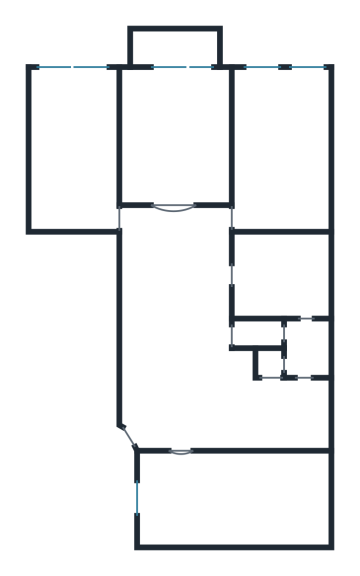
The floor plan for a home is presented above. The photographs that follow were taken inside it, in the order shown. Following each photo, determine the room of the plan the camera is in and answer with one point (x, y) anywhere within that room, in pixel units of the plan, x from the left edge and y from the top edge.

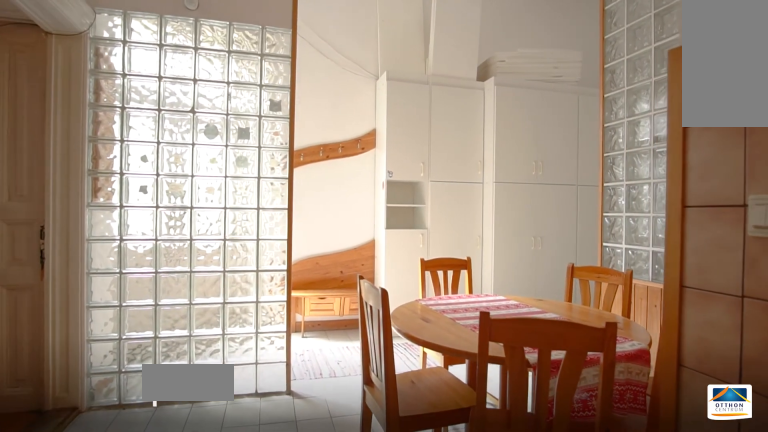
(230, 404)
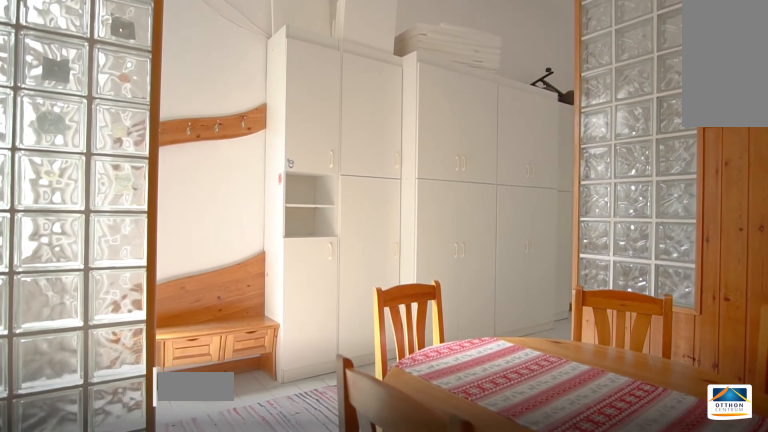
(230, 404)
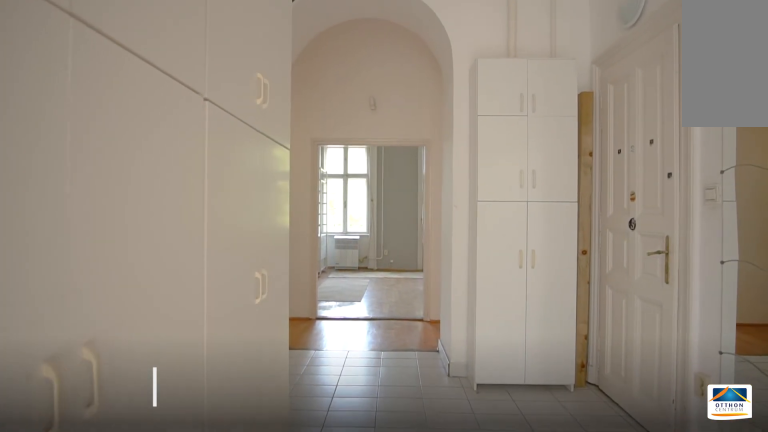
(179, 351)
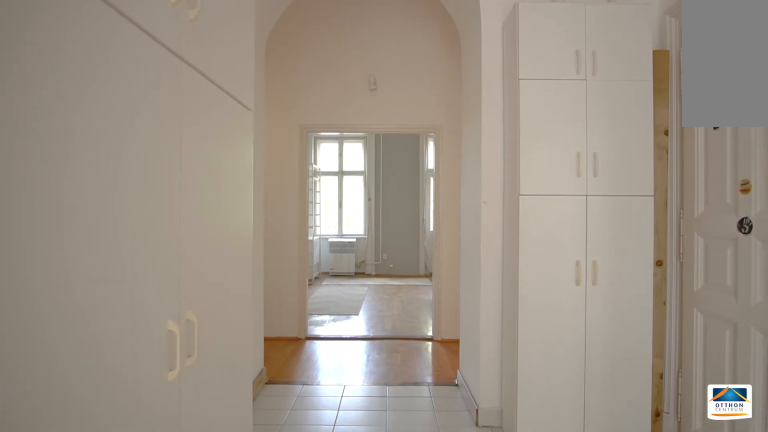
(179, 351)
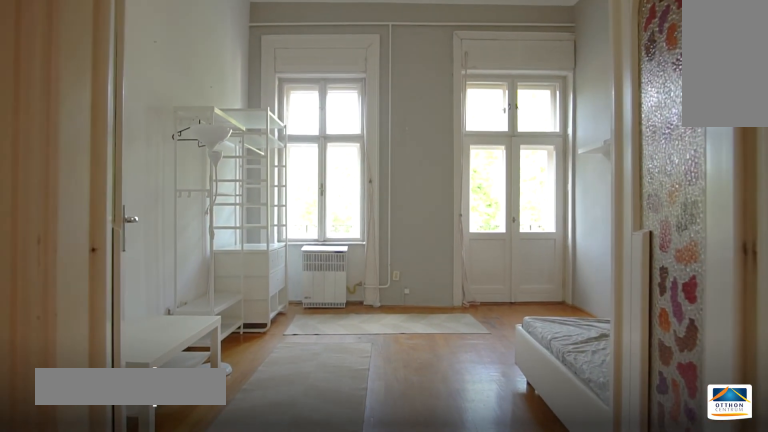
(180, 151)
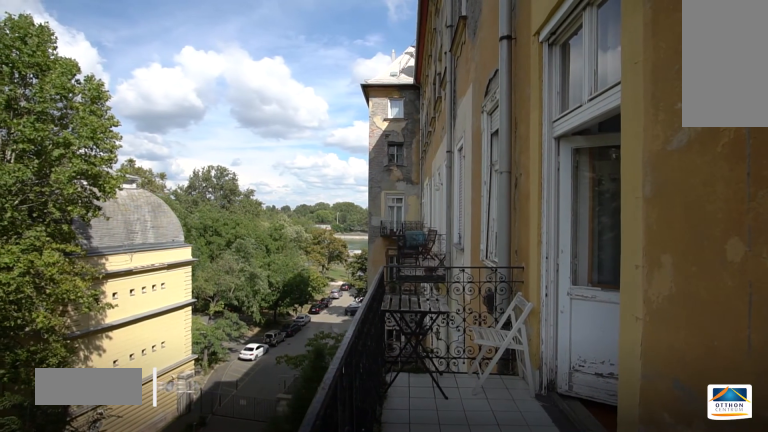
(177, 49)
